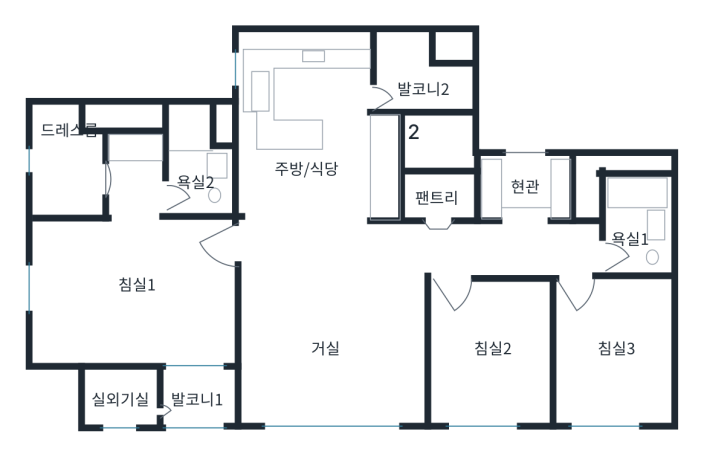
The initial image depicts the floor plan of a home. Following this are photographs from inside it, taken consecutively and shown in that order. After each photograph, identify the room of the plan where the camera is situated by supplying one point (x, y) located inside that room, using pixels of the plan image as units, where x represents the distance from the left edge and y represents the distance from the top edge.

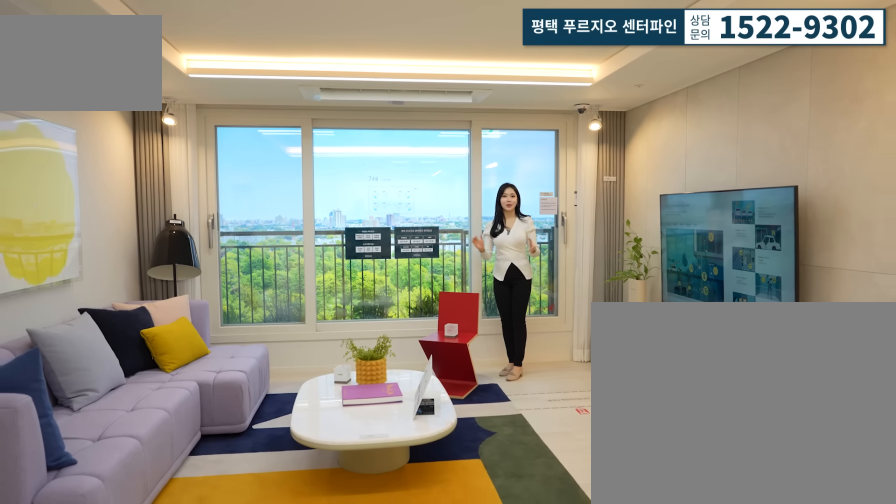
(328, 338)
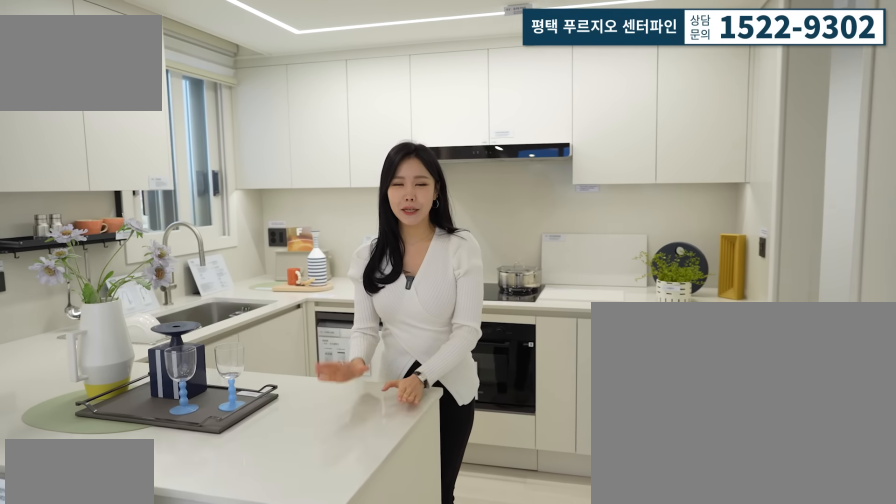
(320, 138)
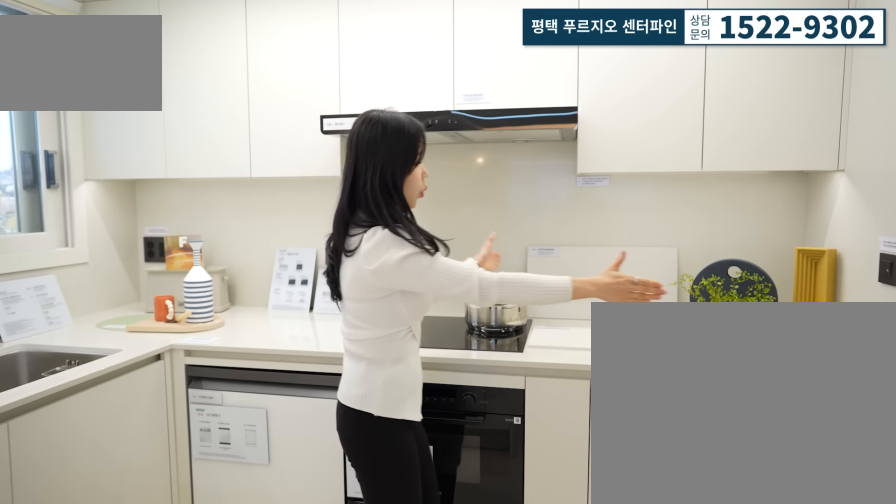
(320, 138)
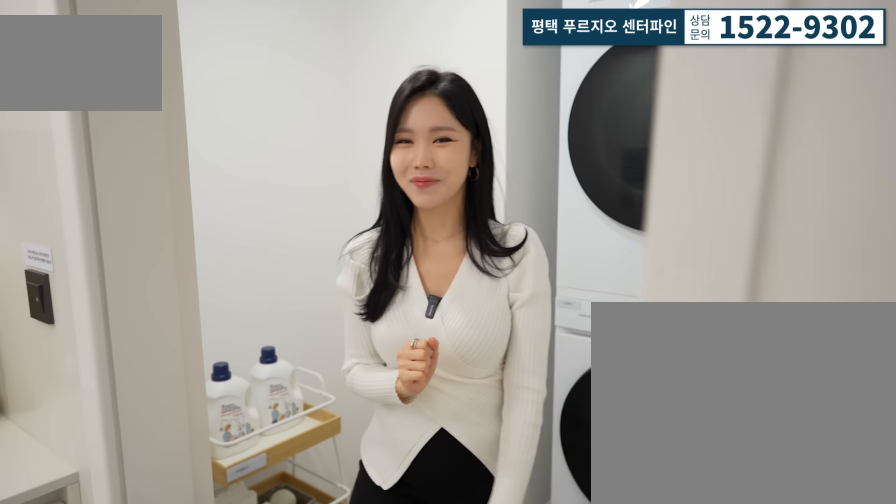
(425, 82)
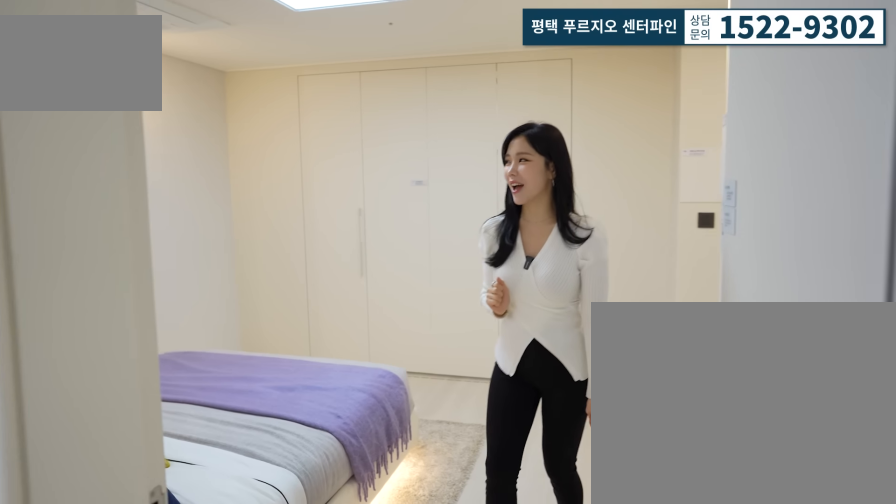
(133, 282)
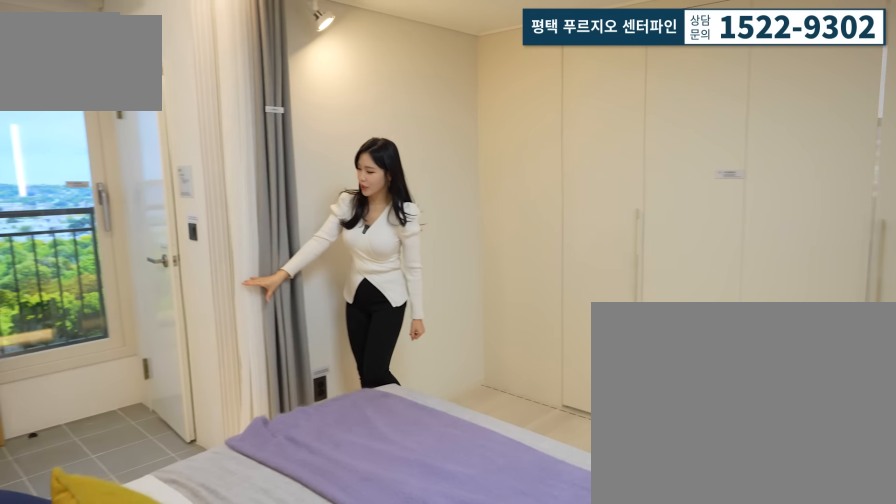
(132, 282)
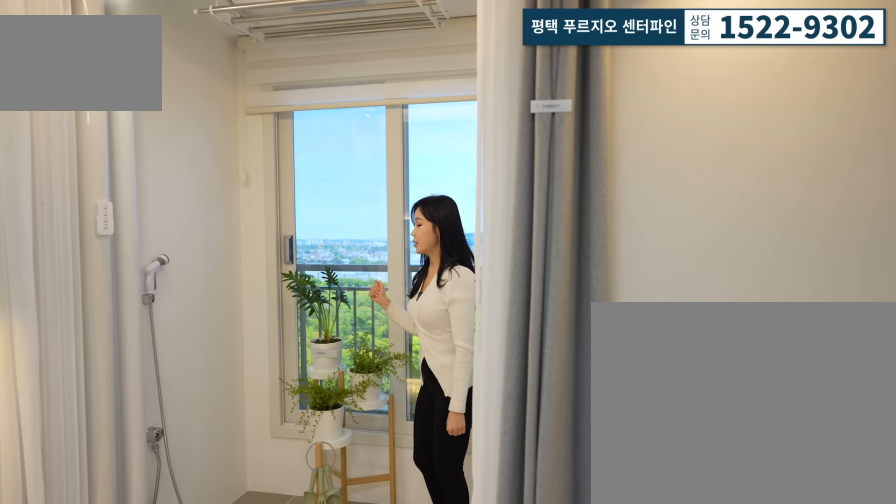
(193, 387)
